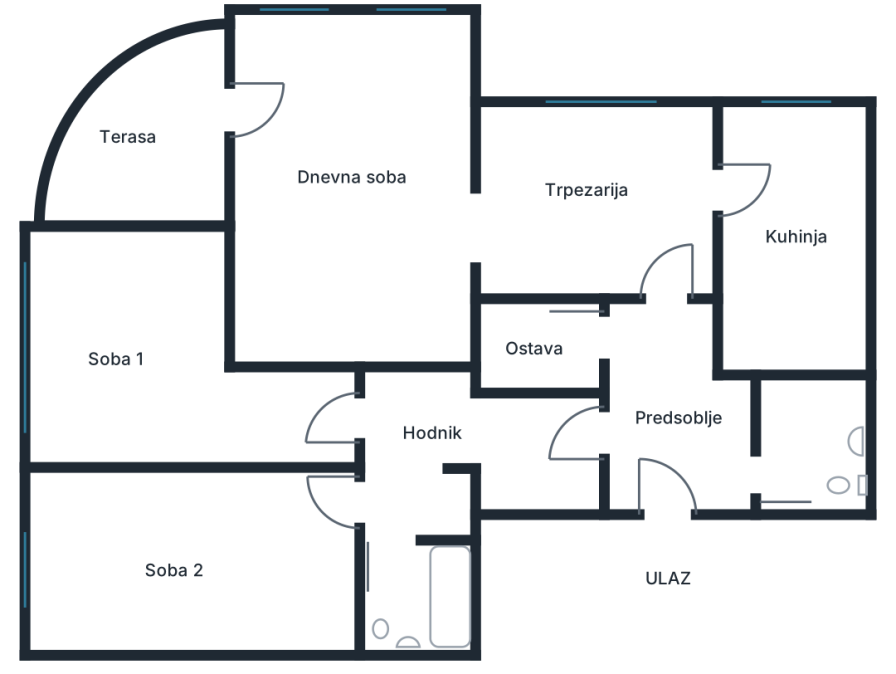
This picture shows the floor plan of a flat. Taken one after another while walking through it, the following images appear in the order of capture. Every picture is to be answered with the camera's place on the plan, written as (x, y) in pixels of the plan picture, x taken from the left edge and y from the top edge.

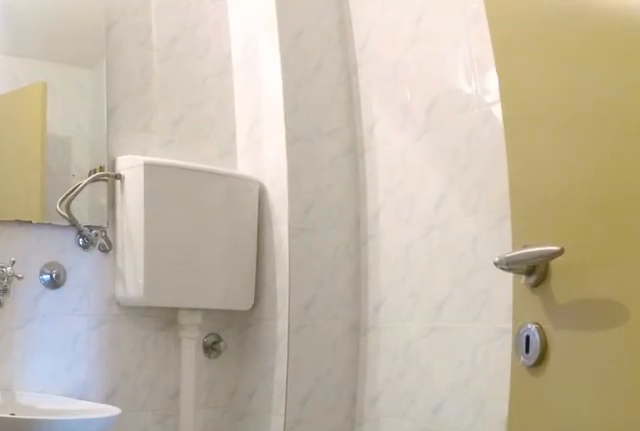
(766, 435)
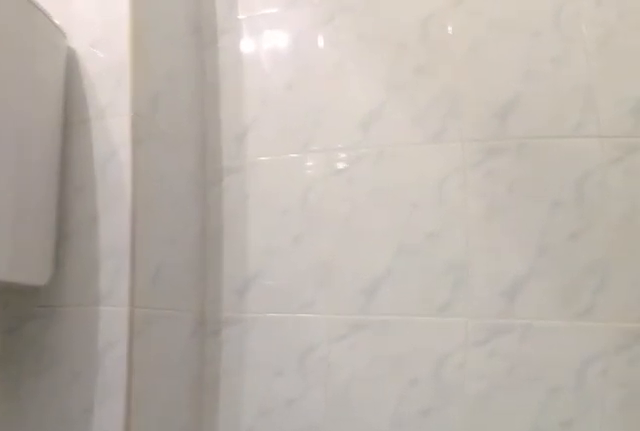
(800, 412)
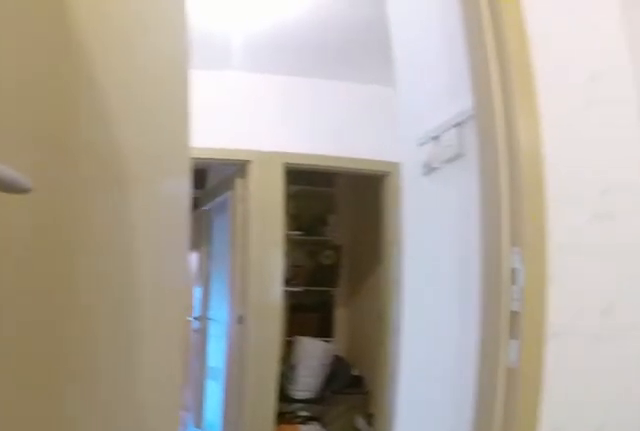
(830, 420)
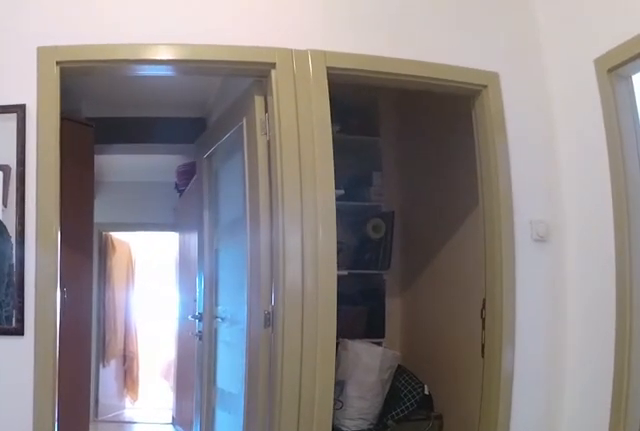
(738, 435)
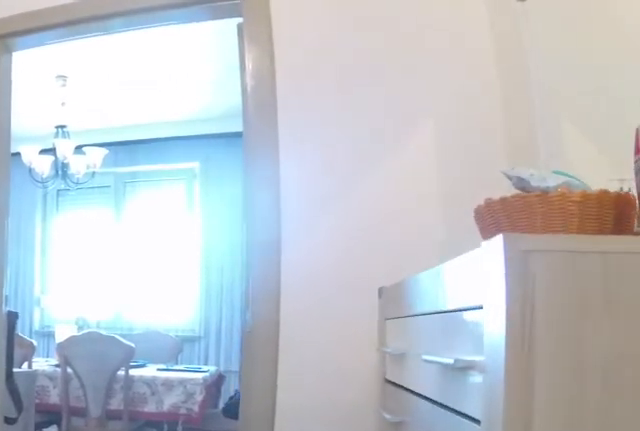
(677, 446)
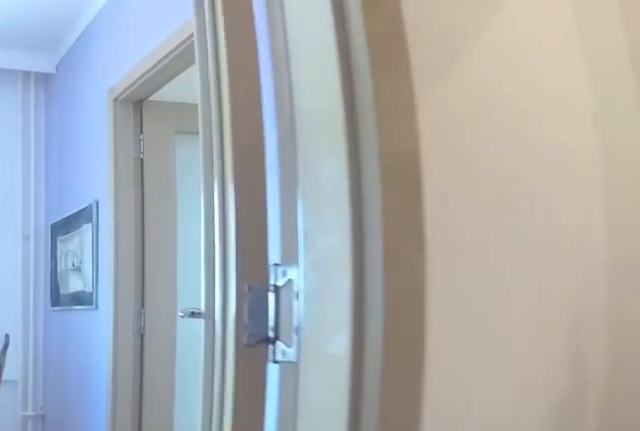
(669, 365)
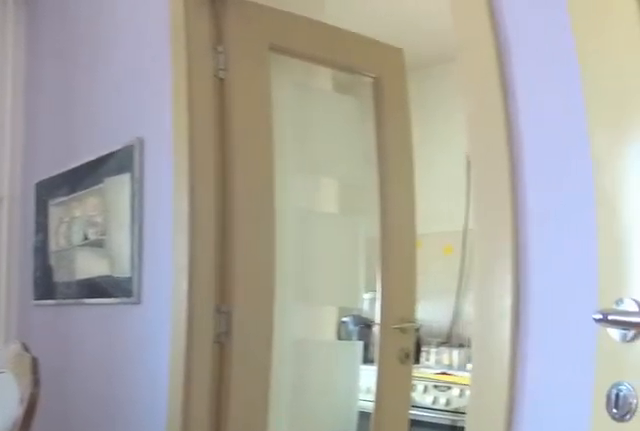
(669, 299)
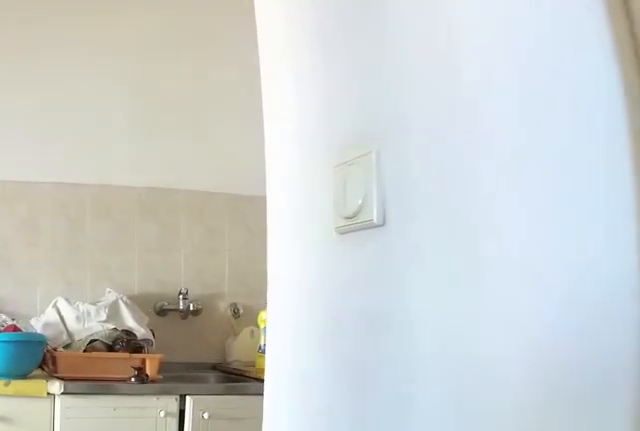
(679, 205)
